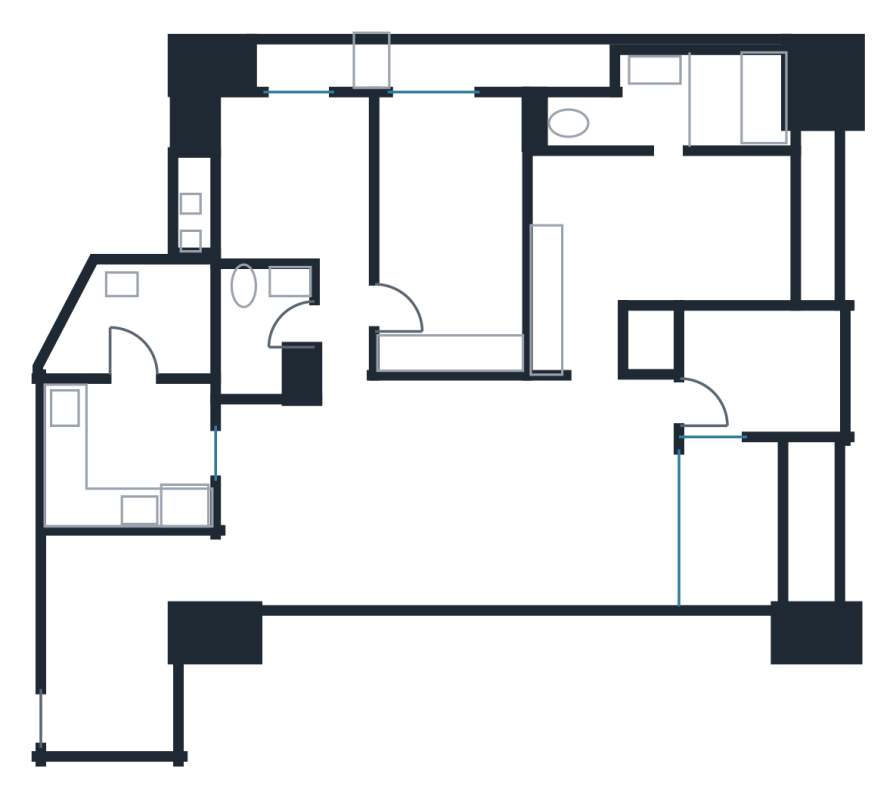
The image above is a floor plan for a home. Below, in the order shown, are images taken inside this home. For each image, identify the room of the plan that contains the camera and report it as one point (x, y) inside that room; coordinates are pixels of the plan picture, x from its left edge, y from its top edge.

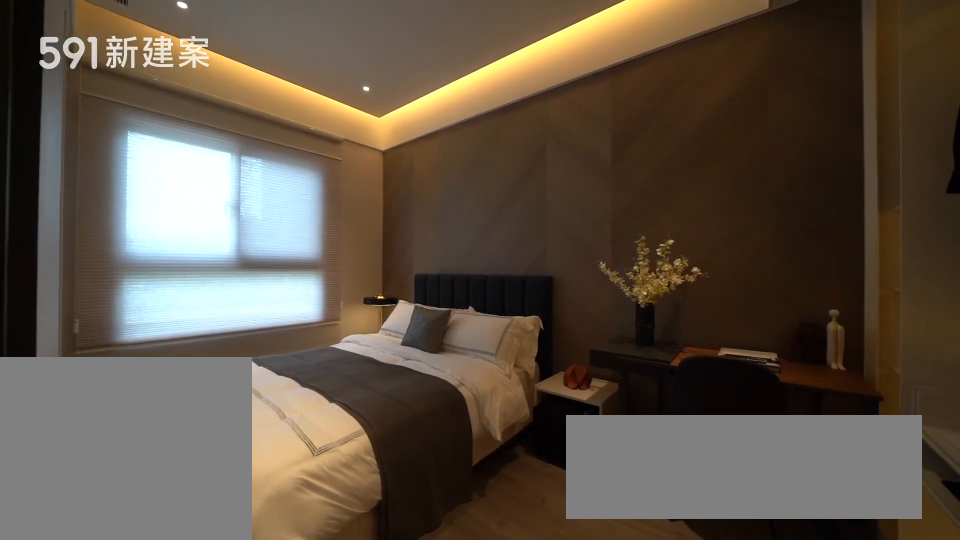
(454, 223)
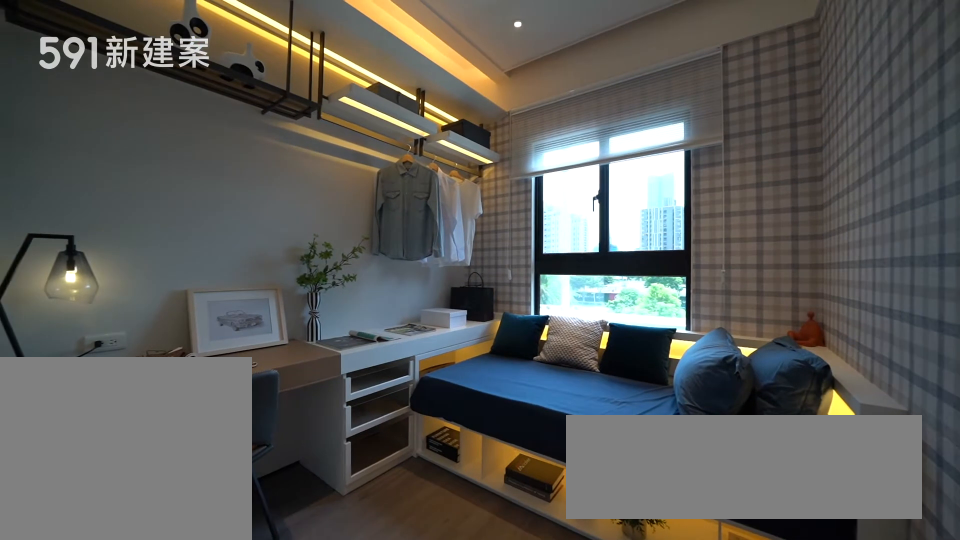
(298, 177)
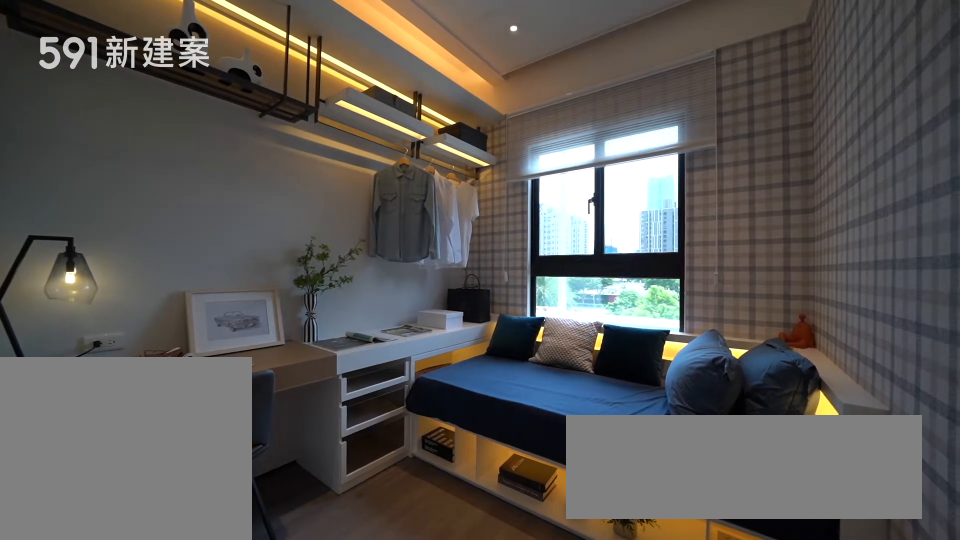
(298, 177)
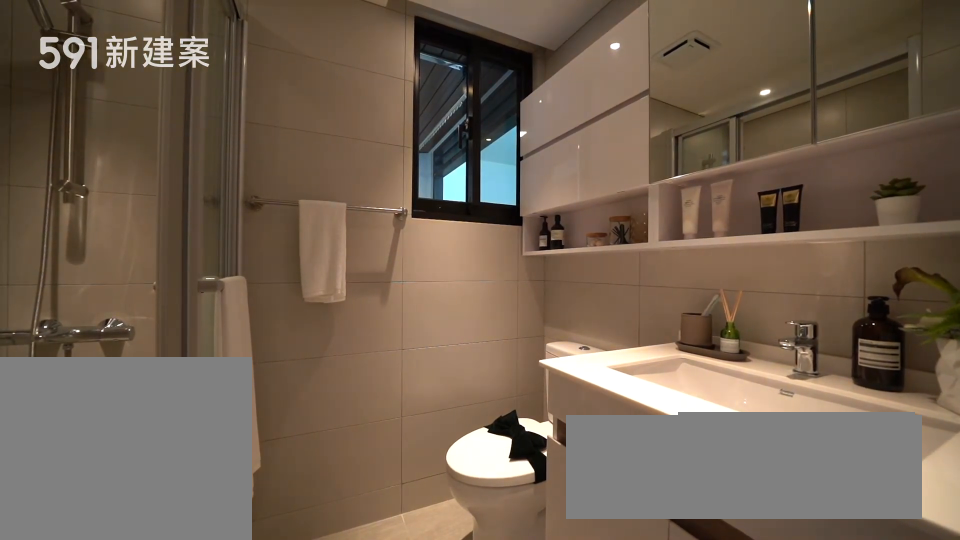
(264, 329)
